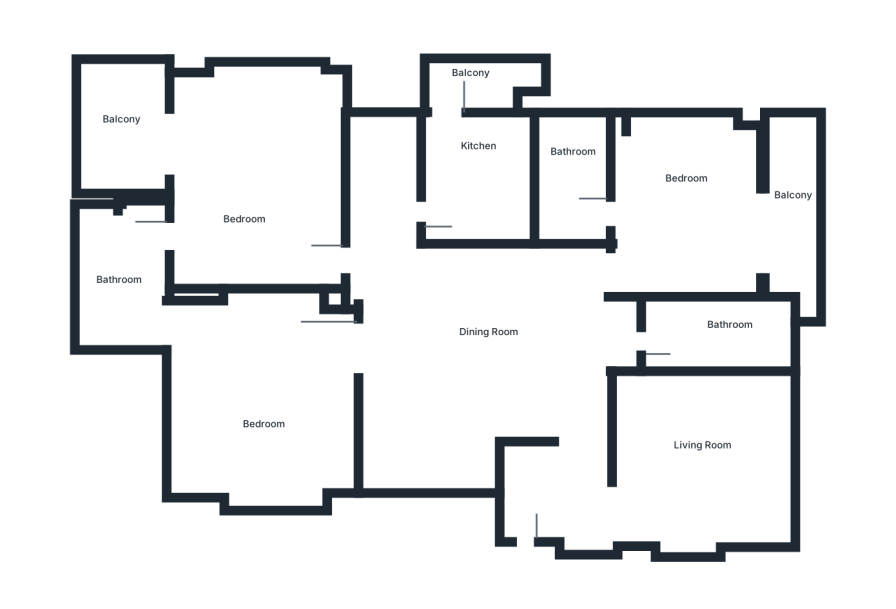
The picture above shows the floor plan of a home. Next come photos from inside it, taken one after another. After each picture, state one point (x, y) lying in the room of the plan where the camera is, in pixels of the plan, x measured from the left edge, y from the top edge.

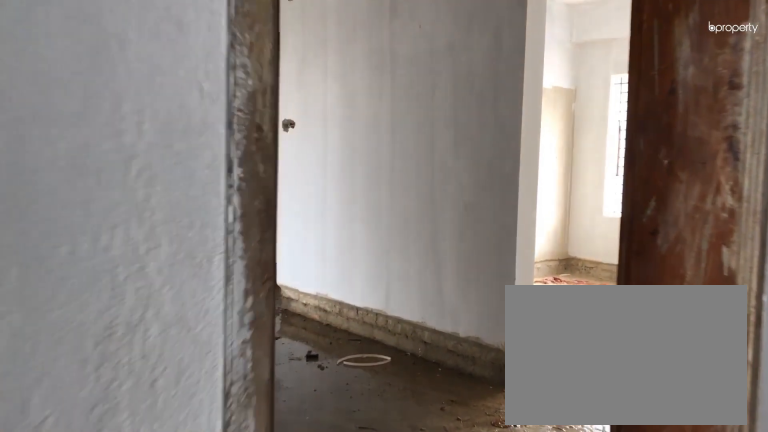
(540, 525)
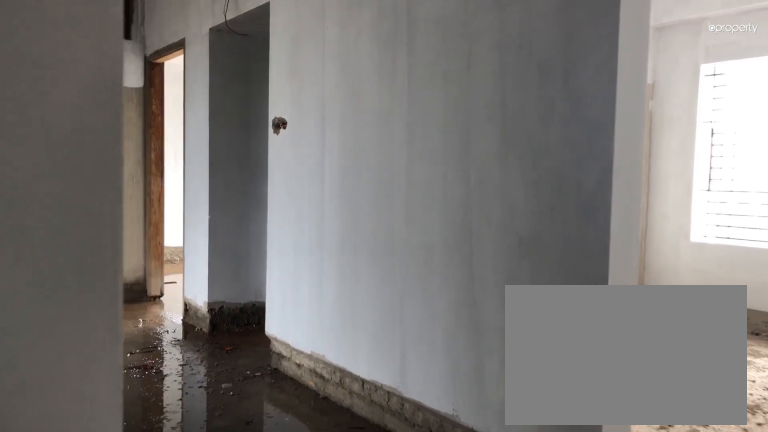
(540, 525)
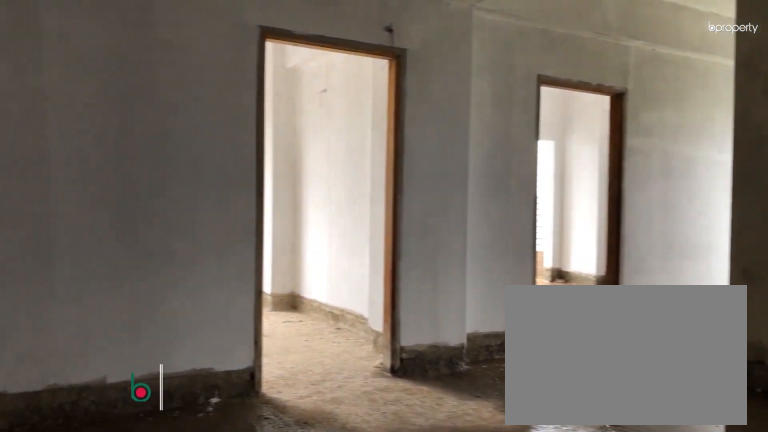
(487, 360)
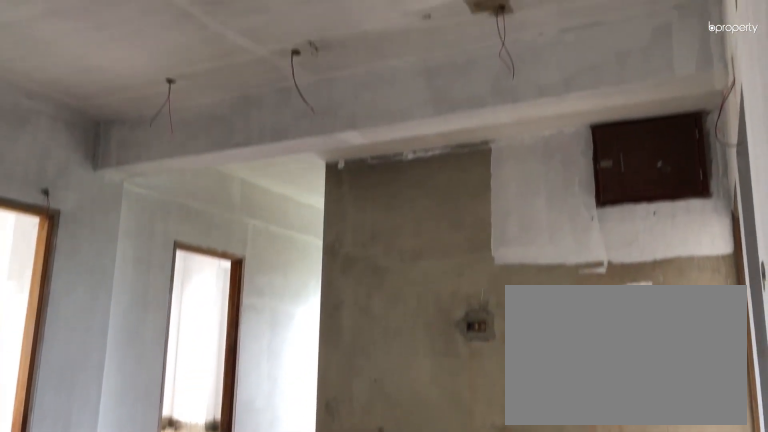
(487, 360)
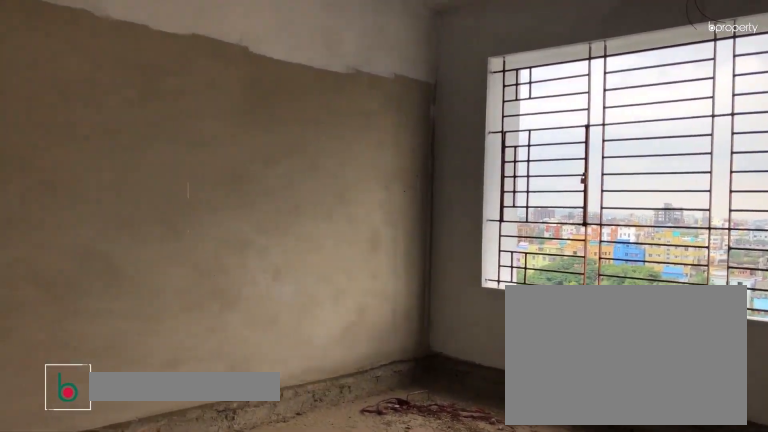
(700, 450)
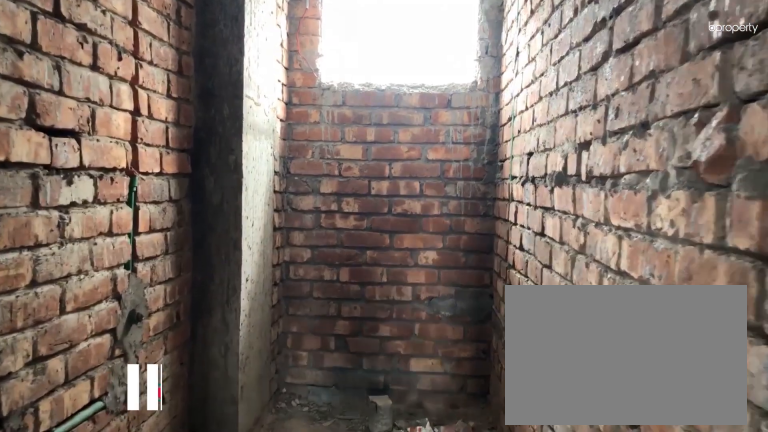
(730, 338)
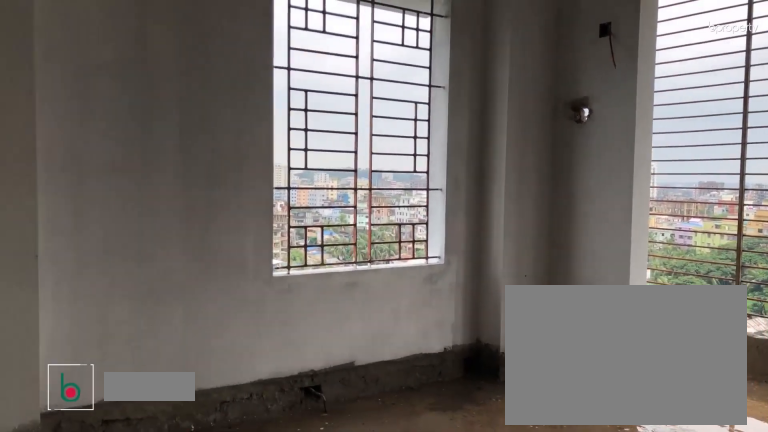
(692, 198)
